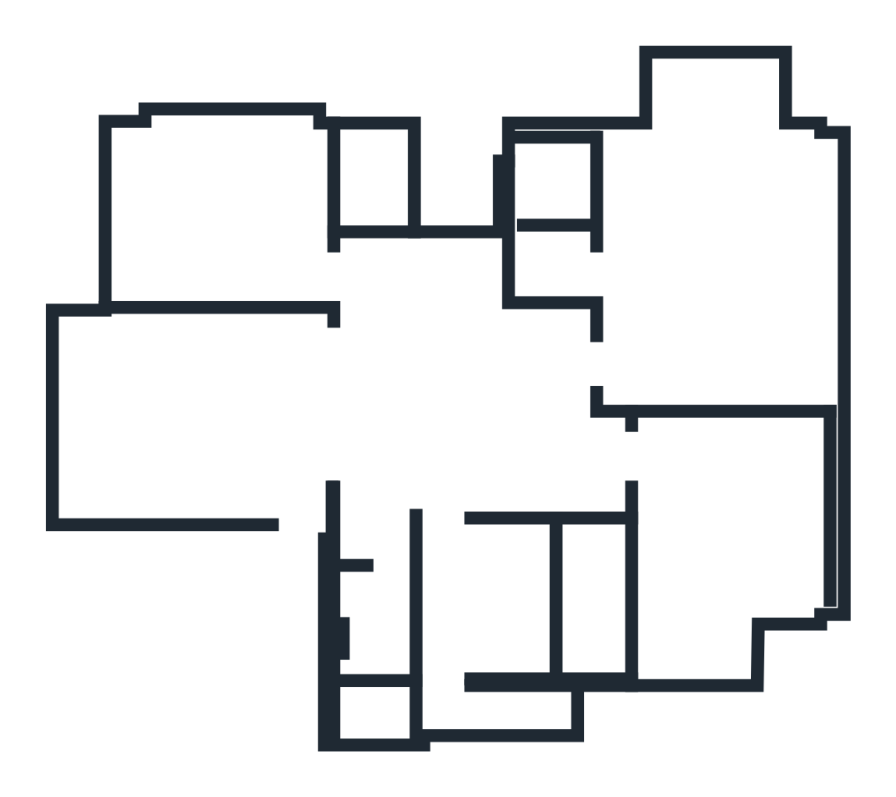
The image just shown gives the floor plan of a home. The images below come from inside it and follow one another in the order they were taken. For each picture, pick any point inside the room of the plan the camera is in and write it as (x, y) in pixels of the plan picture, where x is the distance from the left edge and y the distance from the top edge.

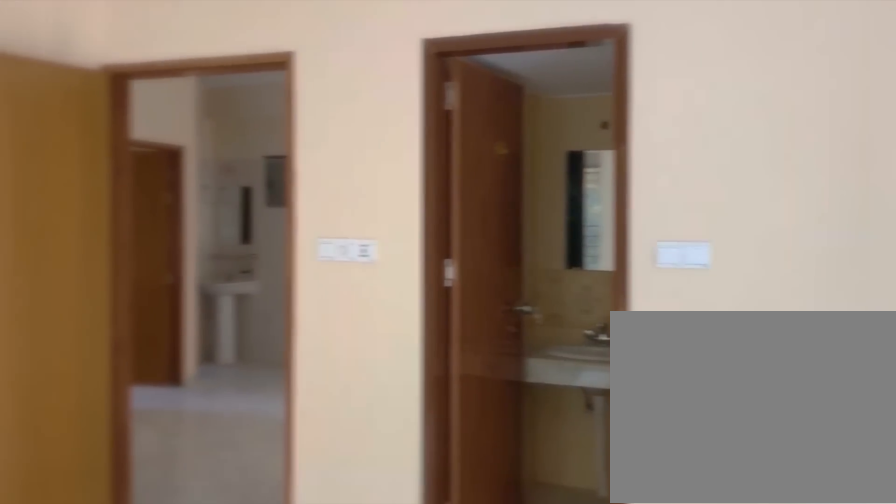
(718, 260)
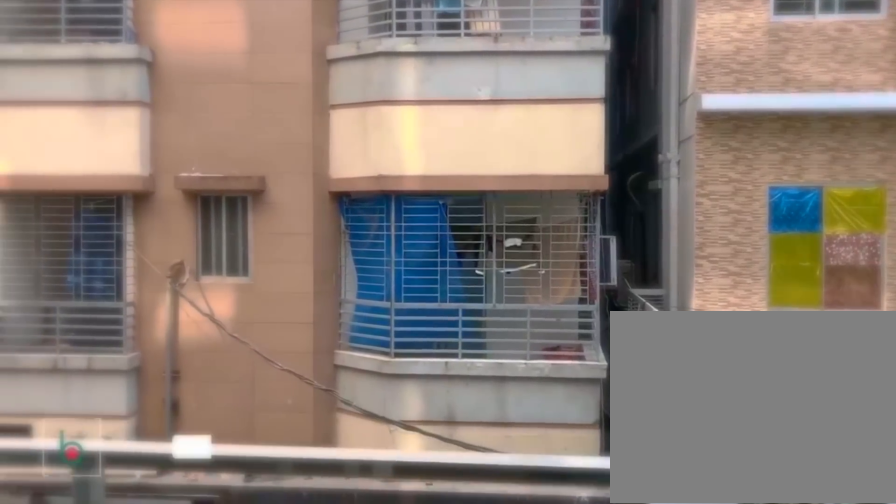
(712, 96)
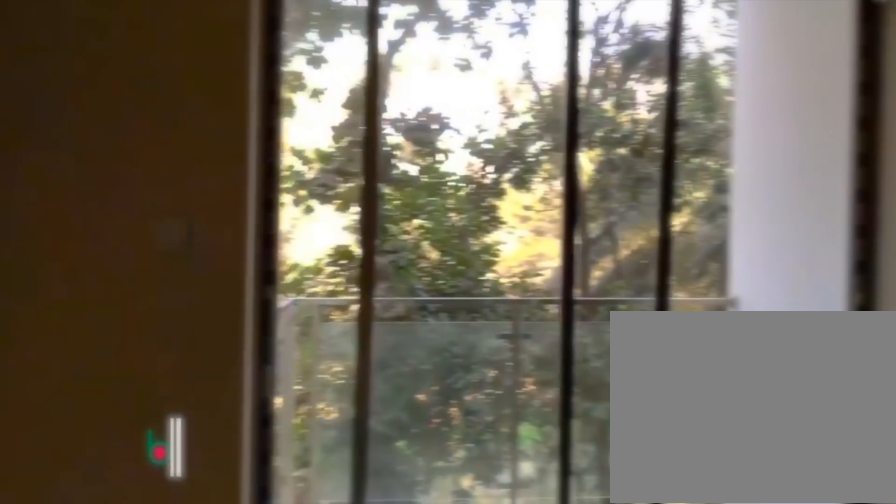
(728, 523)
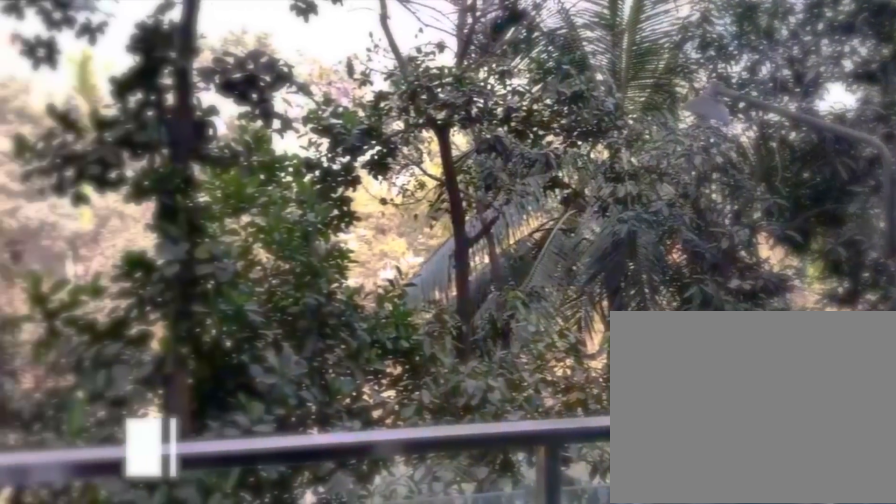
(688, 637)
